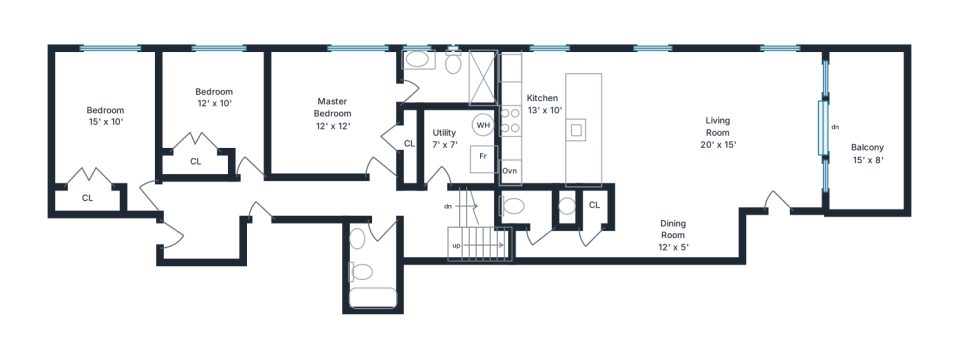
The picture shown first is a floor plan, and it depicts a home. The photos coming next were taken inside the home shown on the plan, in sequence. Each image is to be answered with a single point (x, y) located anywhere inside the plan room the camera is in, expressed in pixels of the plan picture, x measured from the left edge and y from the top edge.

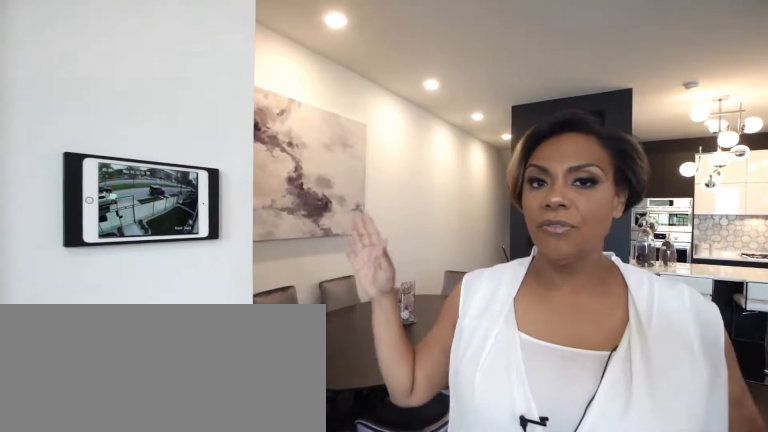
(674, 151)
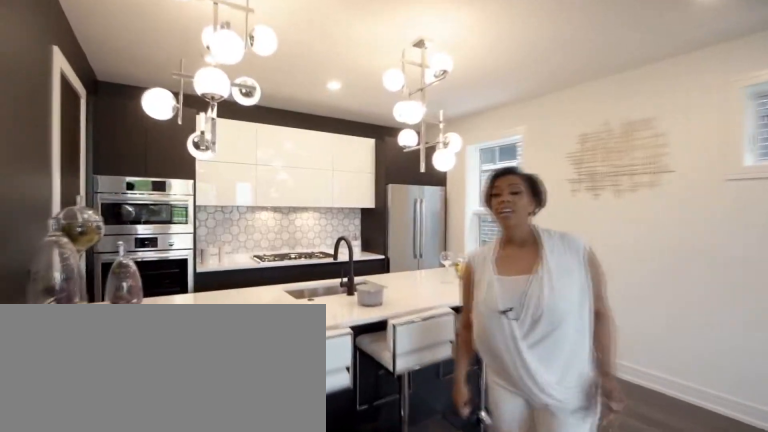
(673, 149)
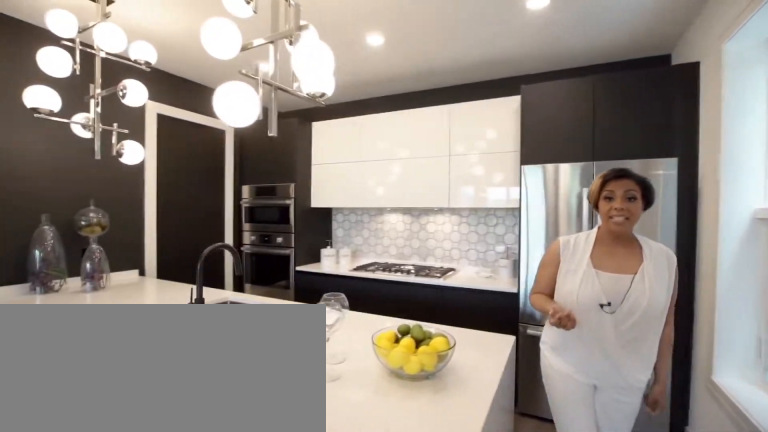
(673, 149)
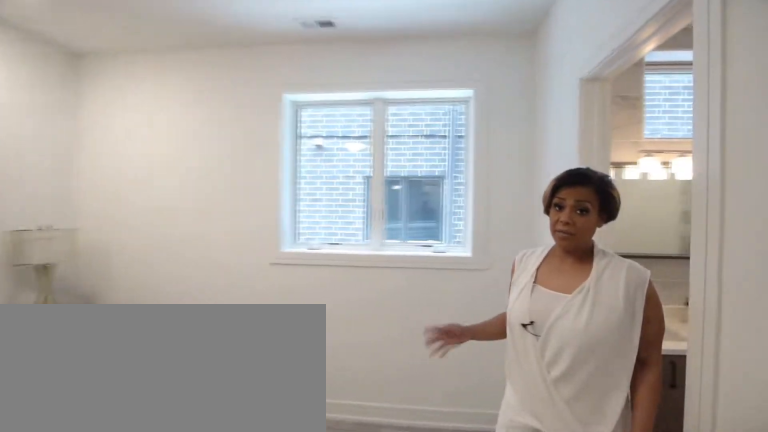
(330, 111)
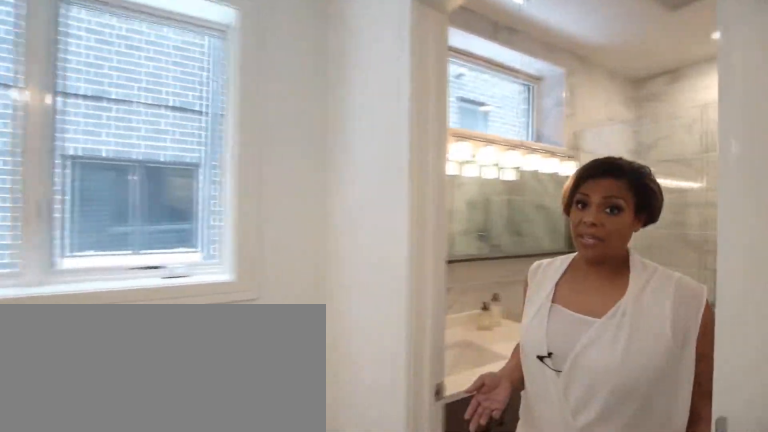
(330, 111)
